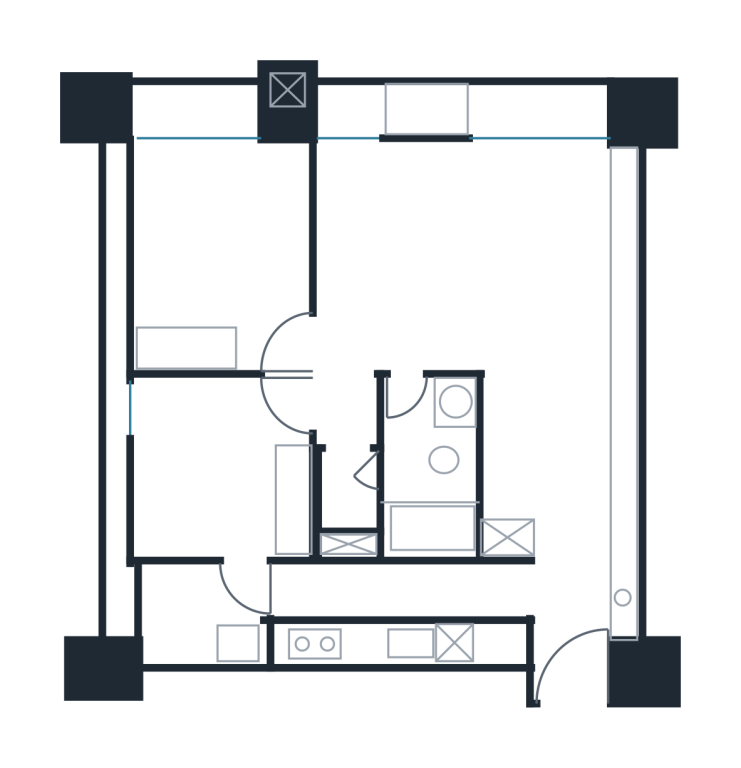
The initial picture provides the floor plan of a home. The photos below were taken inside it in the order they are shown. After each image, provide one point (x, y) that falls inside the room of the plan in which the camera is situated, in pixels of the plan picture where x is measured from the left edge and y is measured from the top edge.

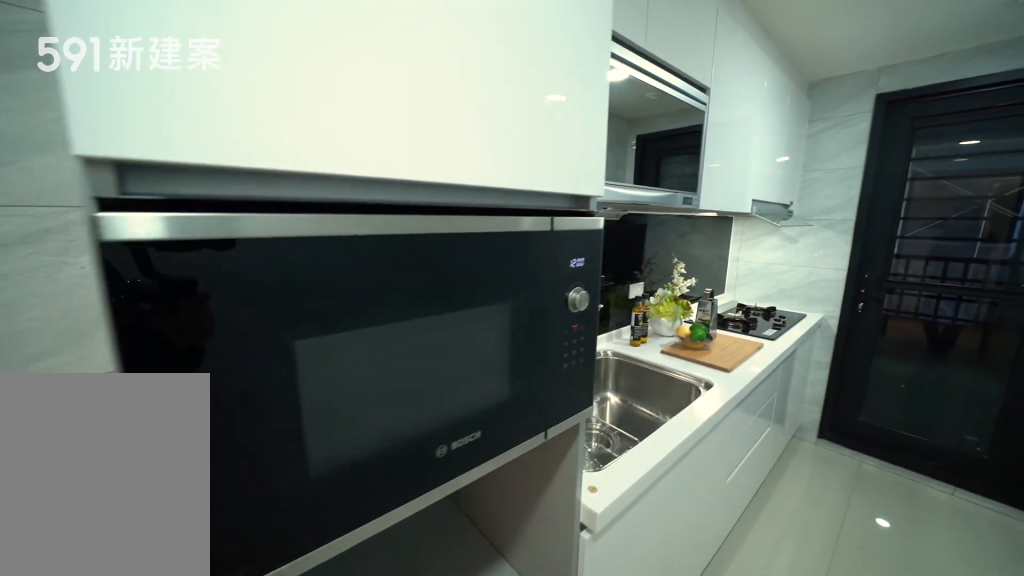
(393, 607)
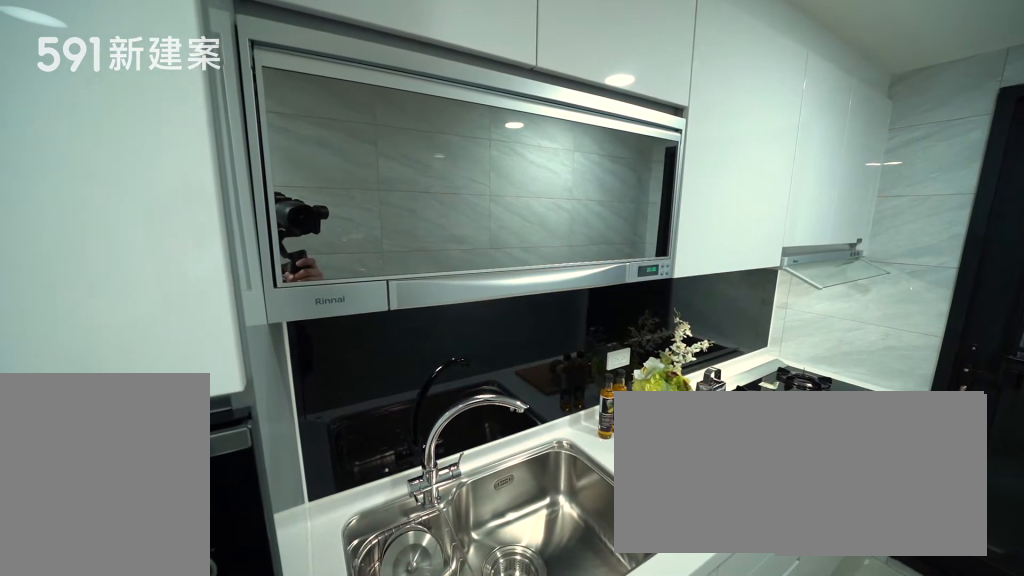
(393, 607)
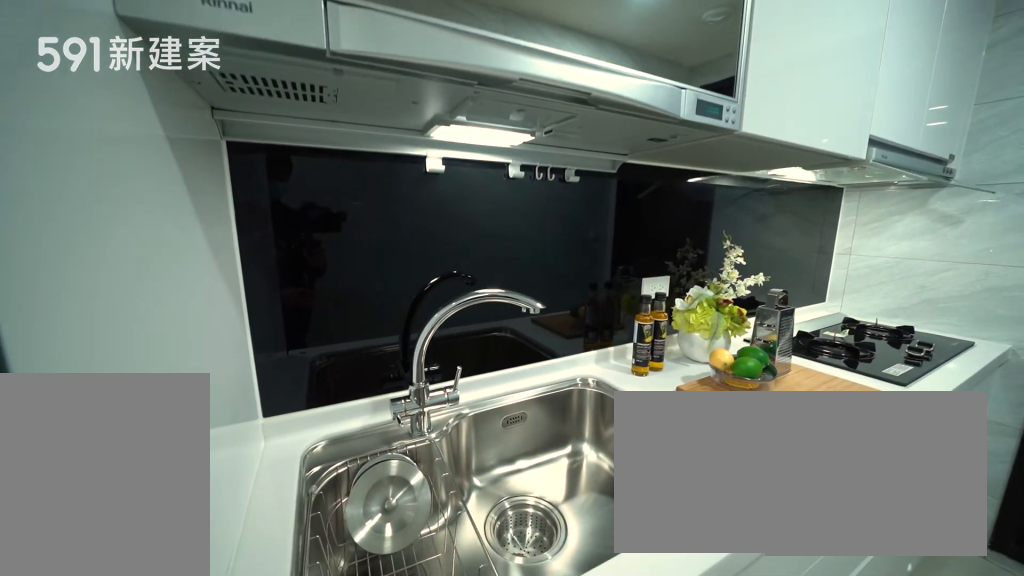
(393, 607)
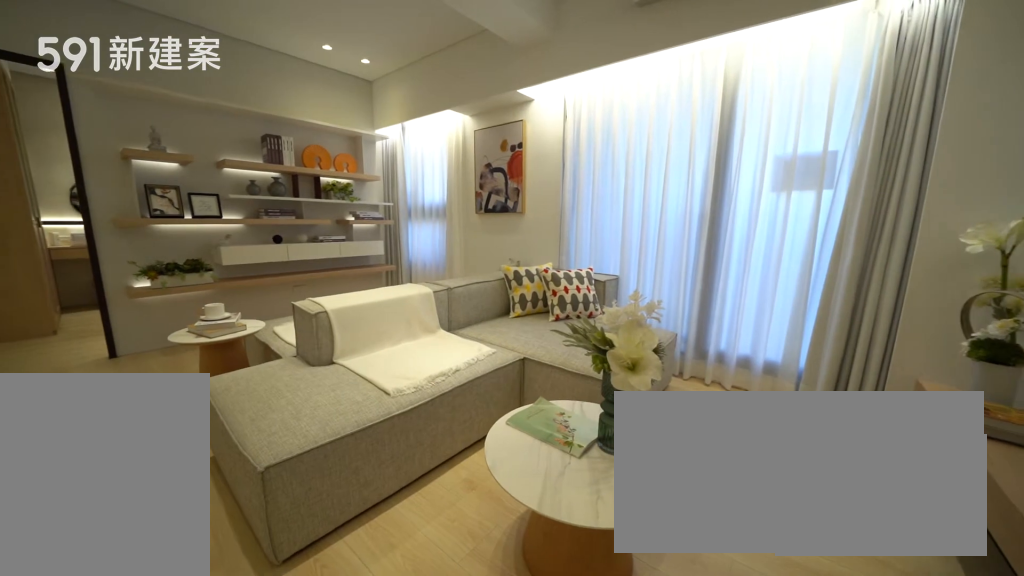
(538, 224)
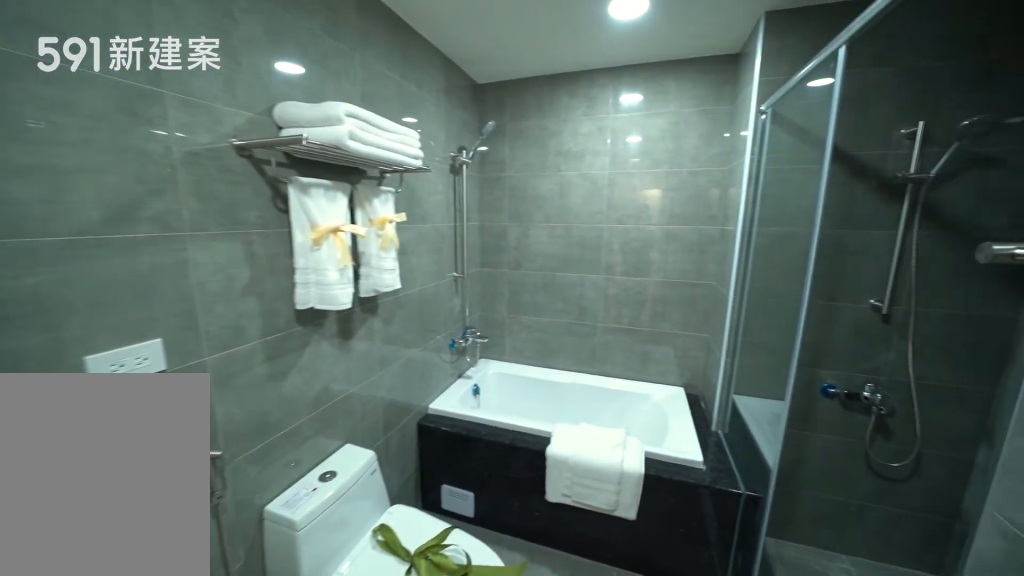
(425, 468)
